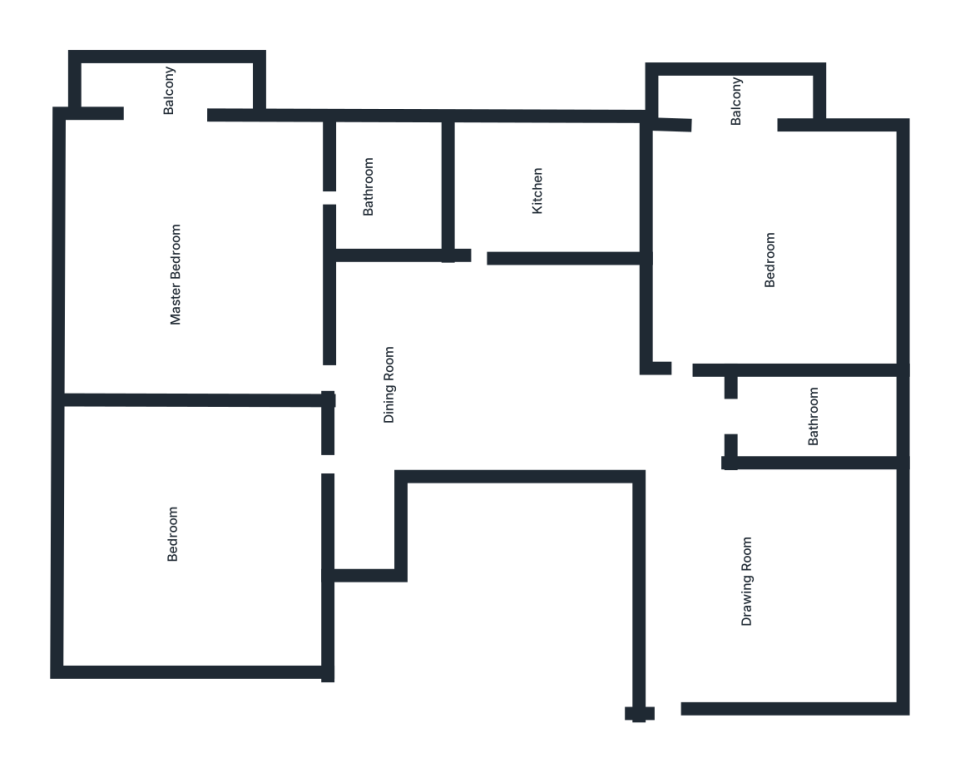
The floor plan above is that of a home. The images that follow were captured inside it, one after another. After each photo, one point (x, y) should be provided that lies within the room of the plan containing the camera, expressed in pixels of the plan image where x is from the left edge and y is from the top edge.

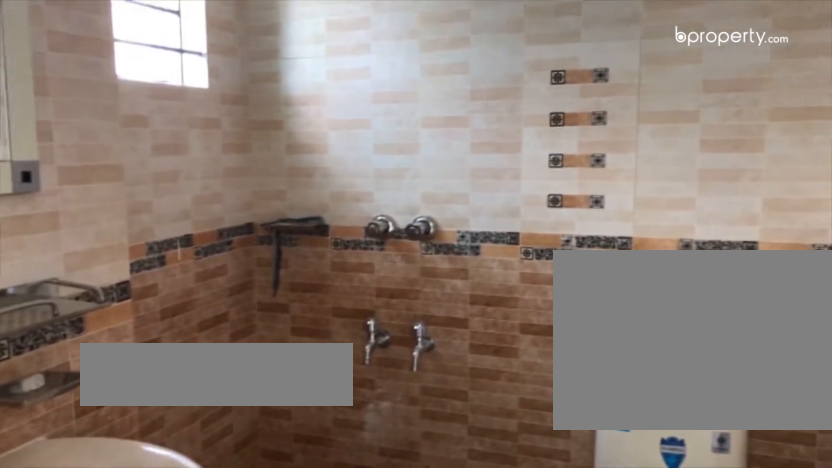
(381, 189)
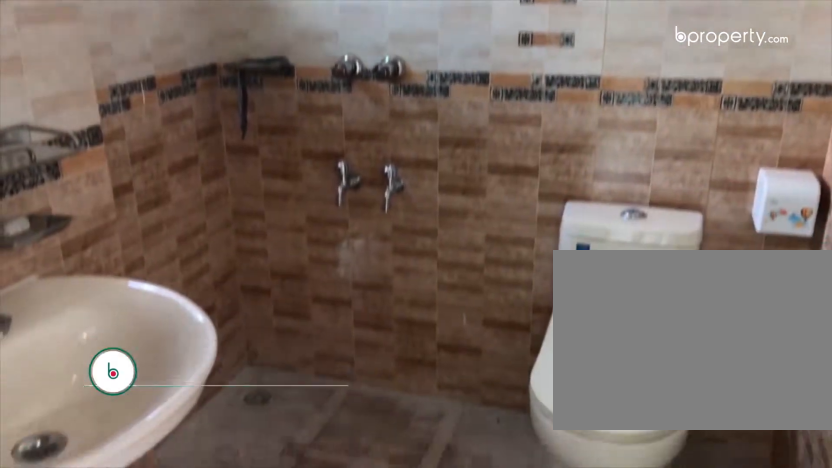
(381, 189)
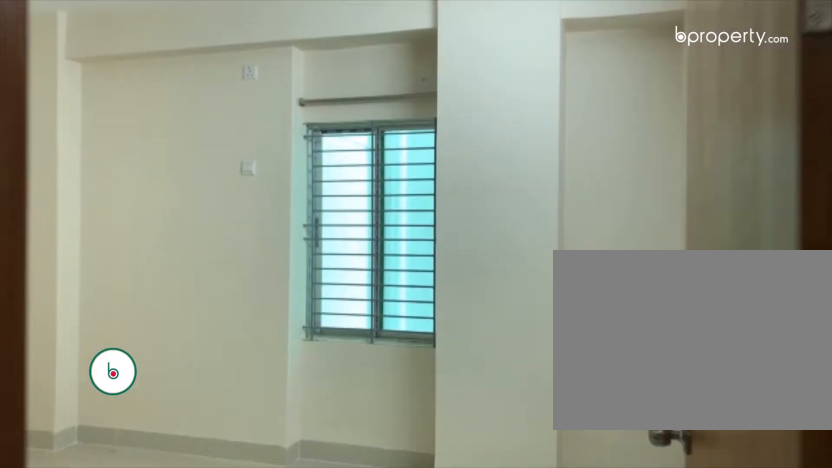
(340, 466)
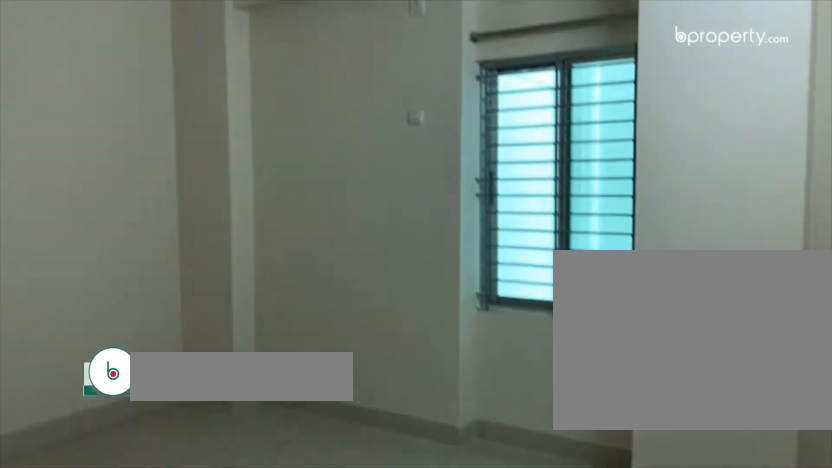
(202, 537)
